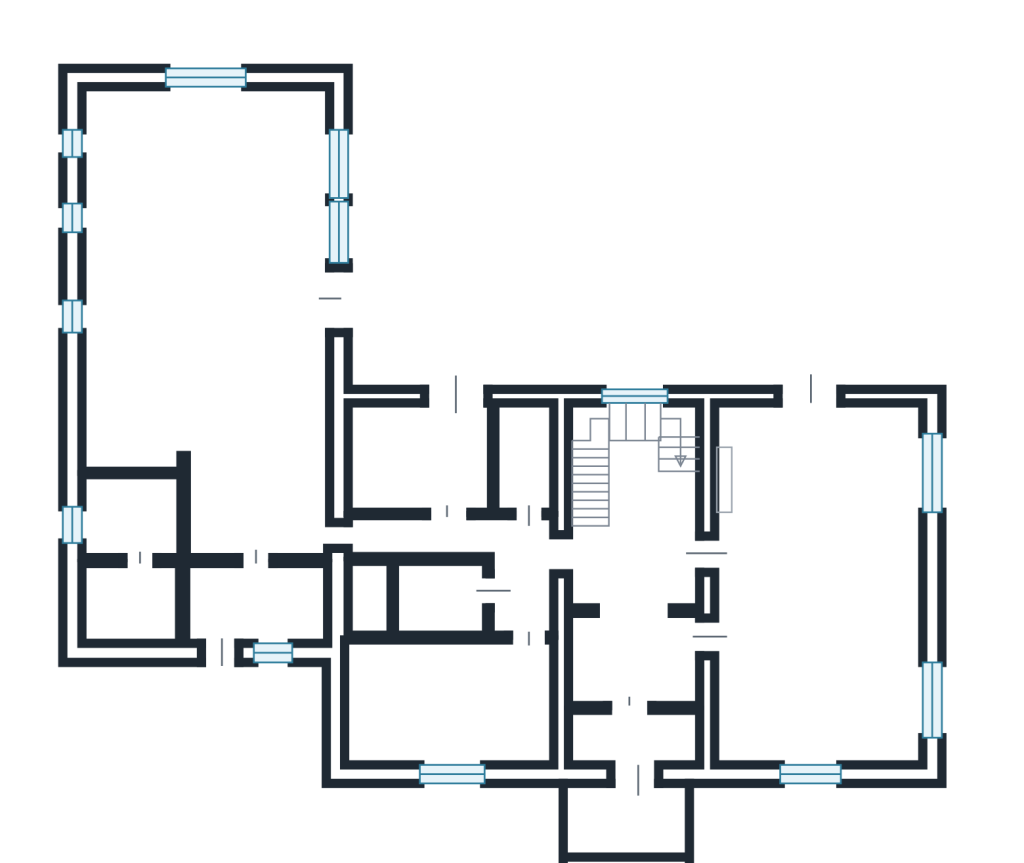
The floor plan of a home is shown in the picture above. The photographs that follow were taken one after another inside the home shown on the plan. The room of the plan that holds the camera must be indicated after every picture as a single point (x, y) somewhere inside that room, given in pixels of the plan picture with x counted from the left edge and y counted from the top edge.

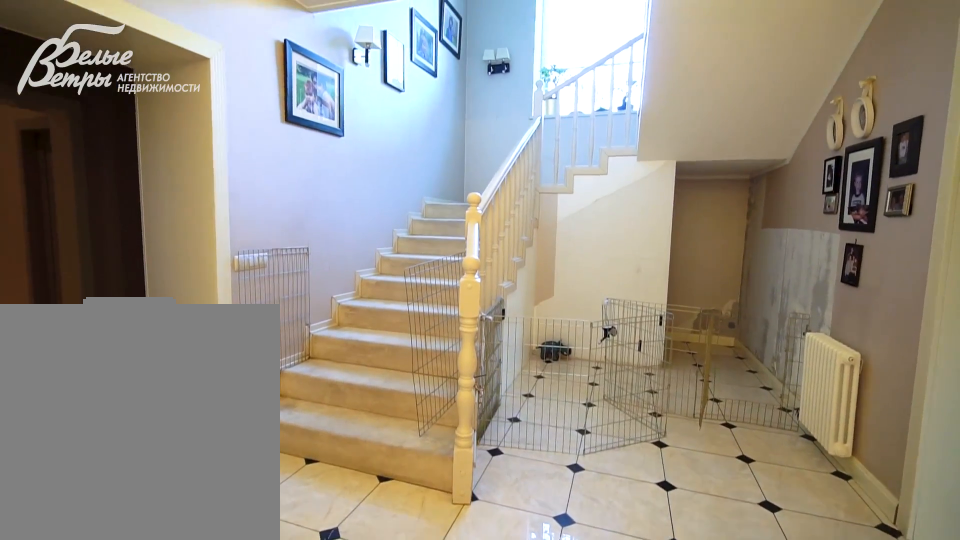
(632, 504)
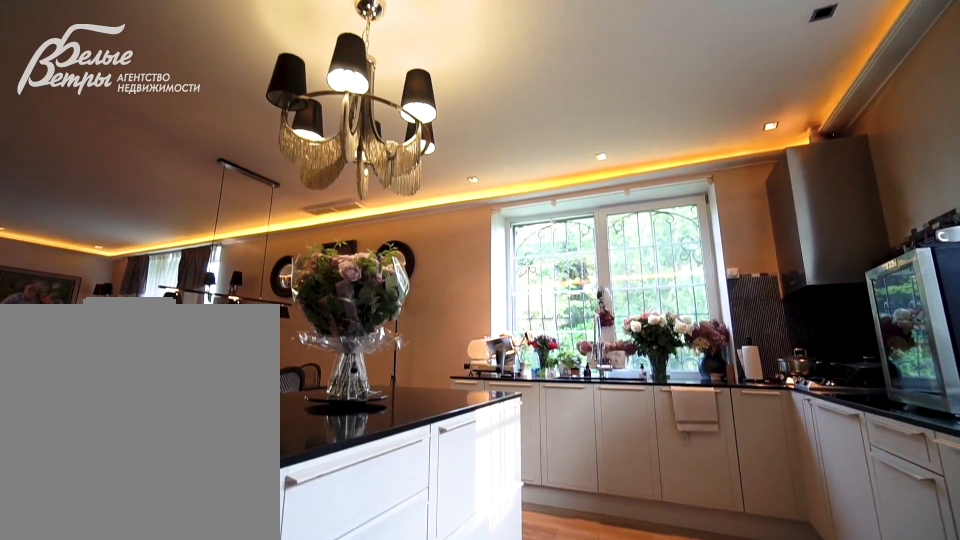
(814, 687)
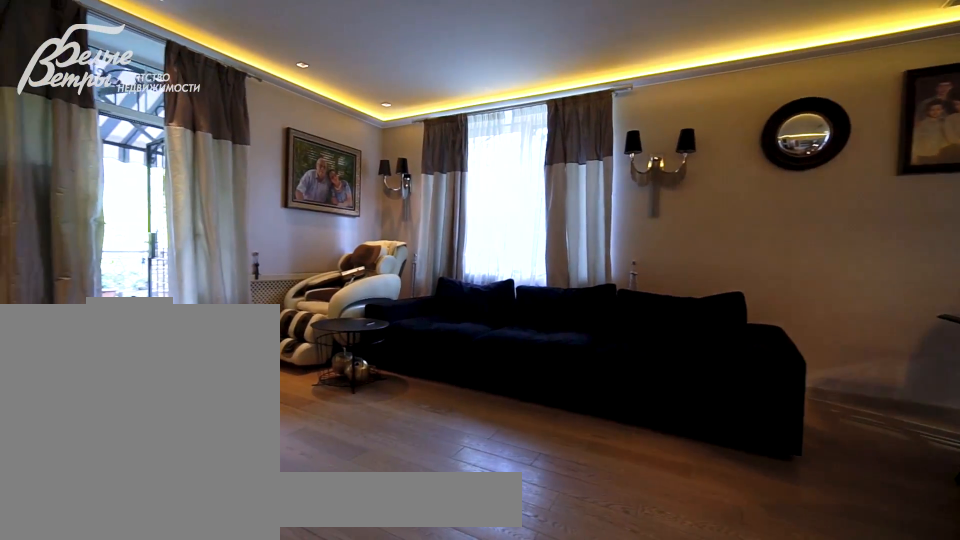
(816, 501)
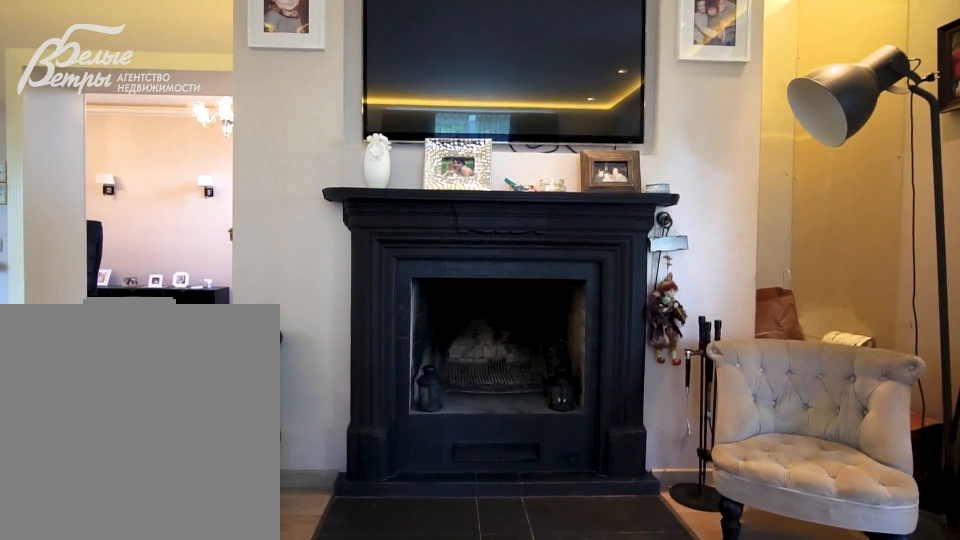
(816, 501)
